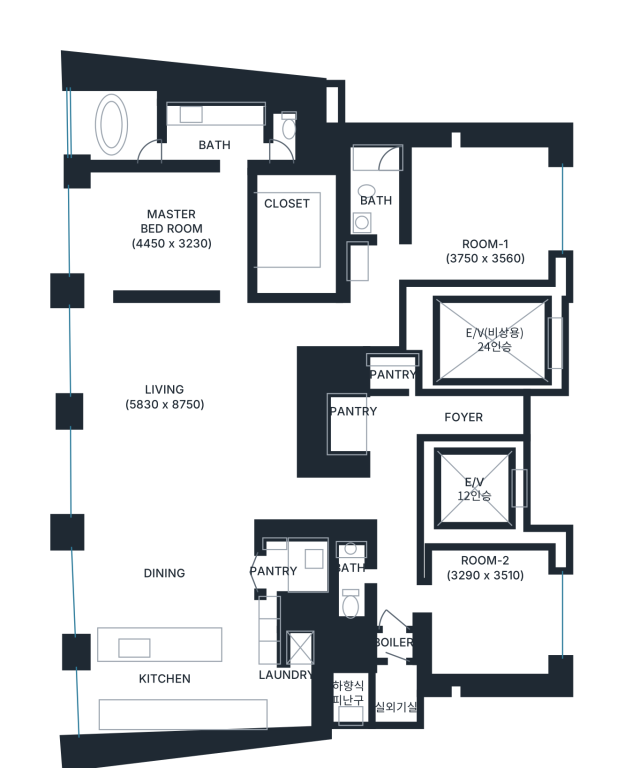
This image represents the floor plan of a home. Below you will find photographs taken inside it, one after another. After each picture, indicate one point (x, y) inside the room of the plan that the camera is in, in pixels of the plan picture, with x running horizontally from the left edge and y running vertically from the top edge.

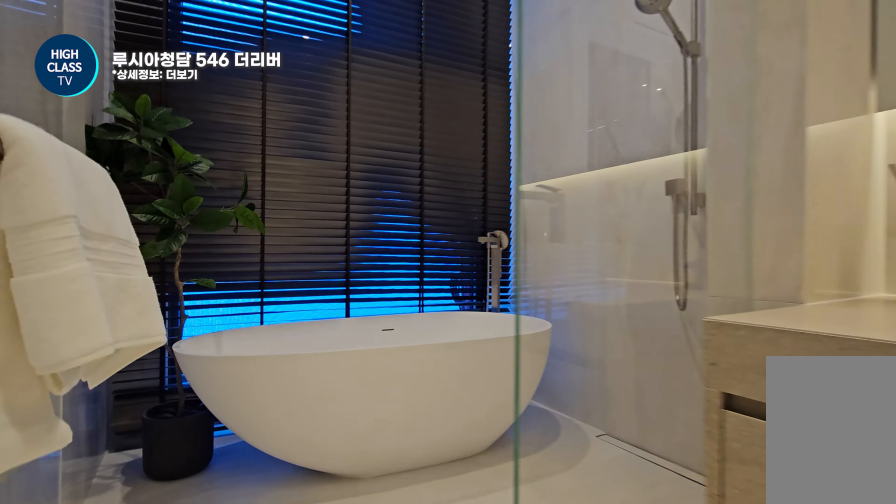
(187, 126)
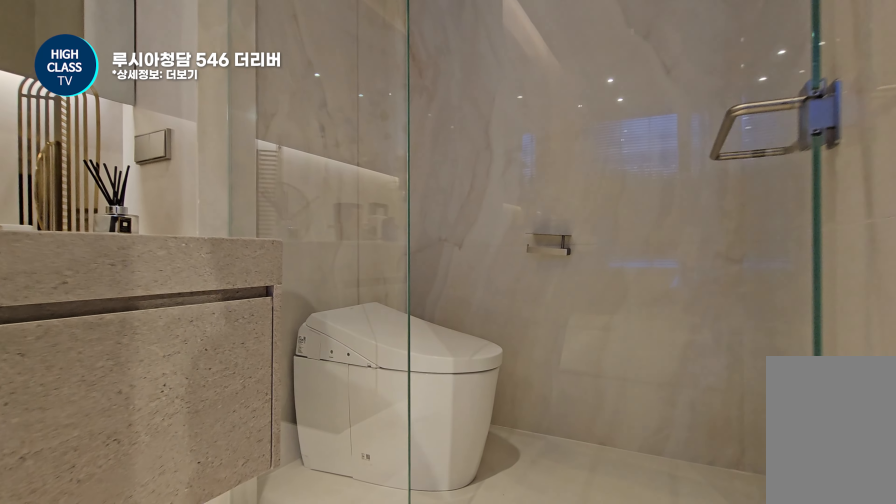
(187, 126)
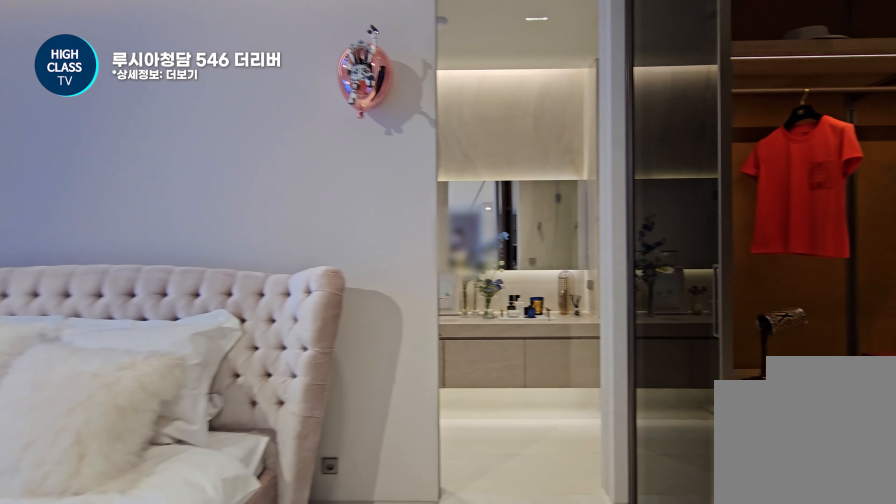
(207, 227)
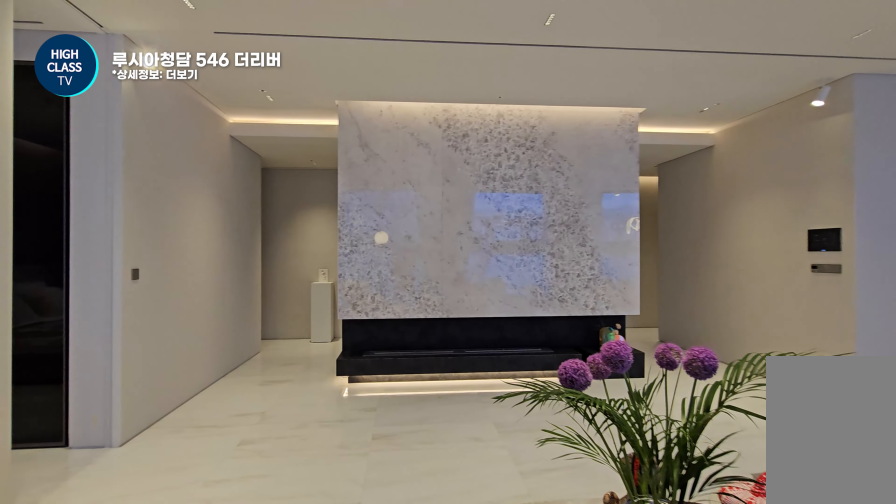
(181, 400)
